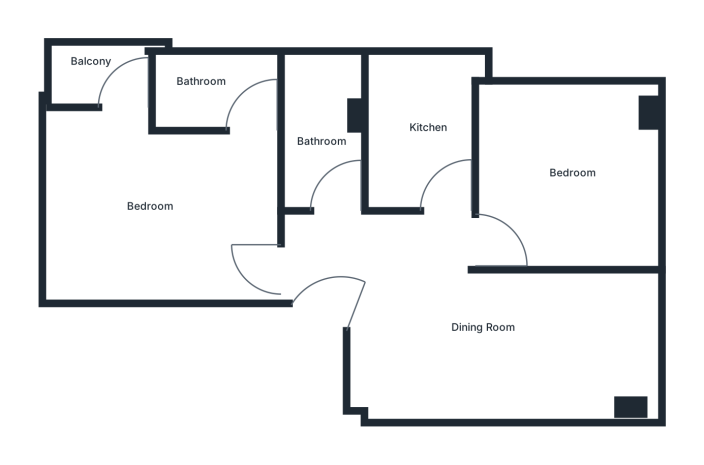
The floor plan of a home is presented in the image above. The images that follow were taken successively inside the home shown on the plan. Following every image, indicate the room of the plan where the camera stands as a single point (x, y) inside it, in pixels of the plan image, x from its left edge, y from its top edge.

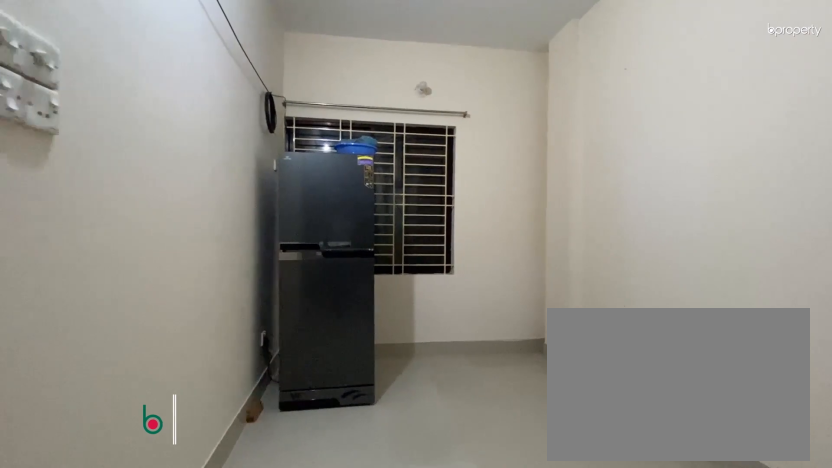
(507, 339)
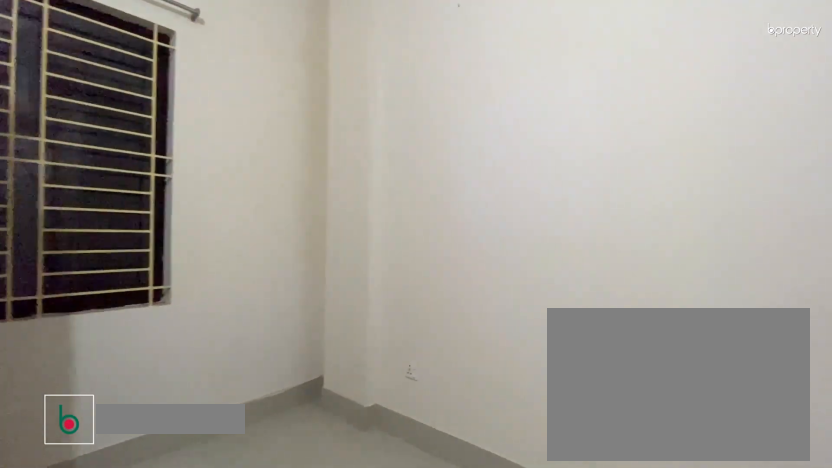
(507, 339)
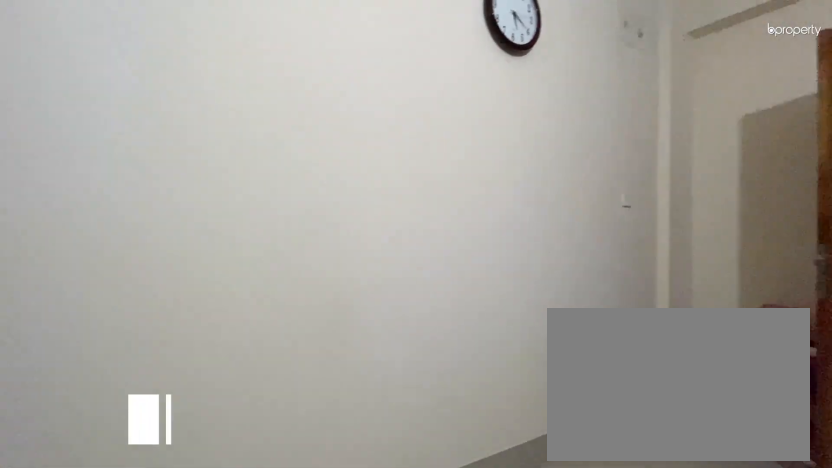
(507, 339)
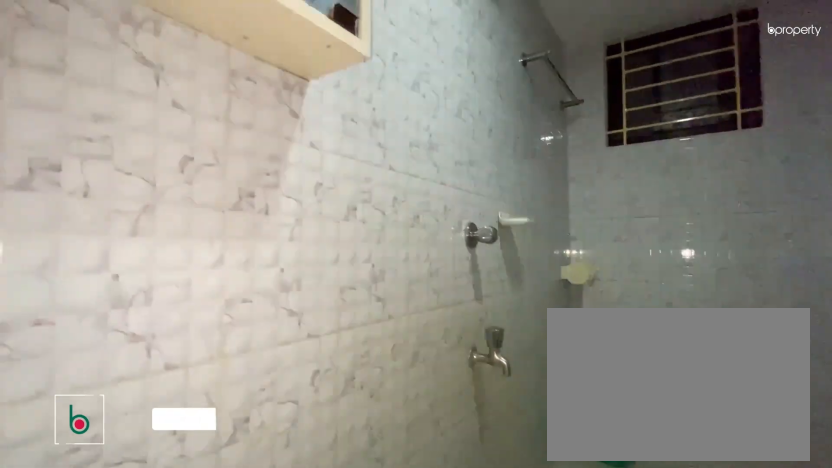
(328, 133)
